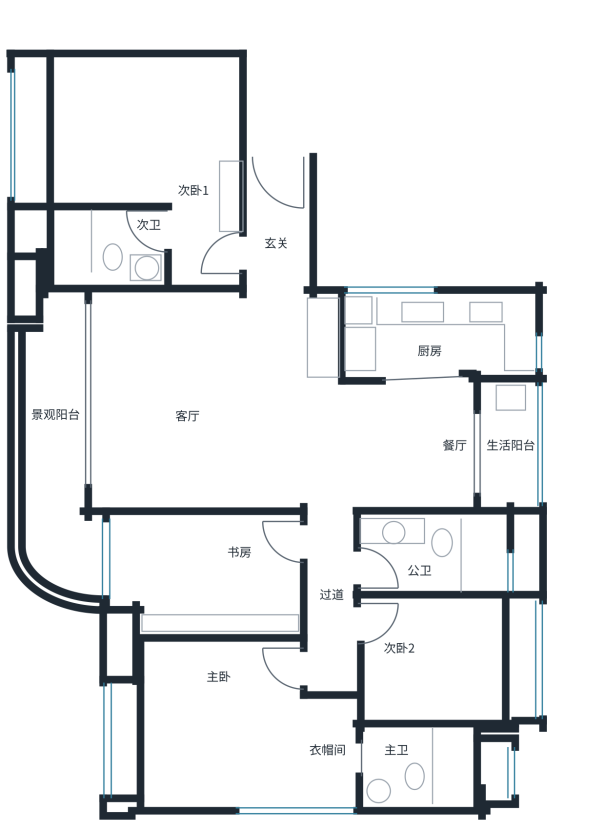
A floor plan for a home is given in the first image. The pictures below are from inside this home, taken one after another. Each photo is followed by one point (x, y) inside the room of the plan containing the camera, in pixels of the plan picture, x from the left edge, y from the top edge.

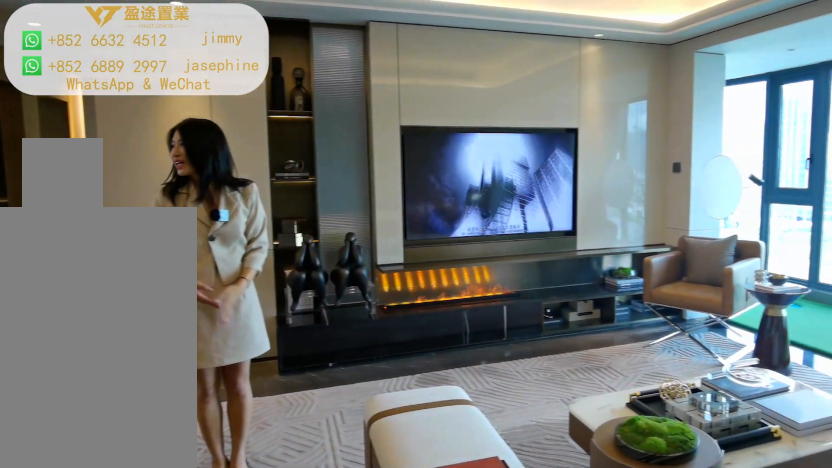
(199, 407)
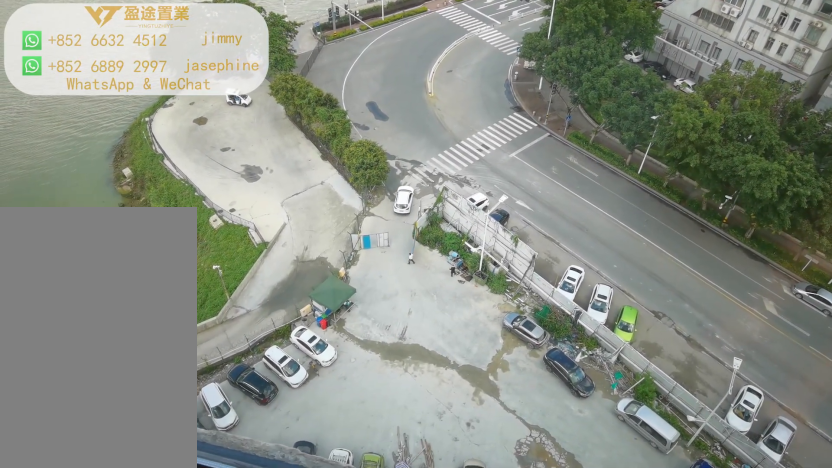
(50, 451)
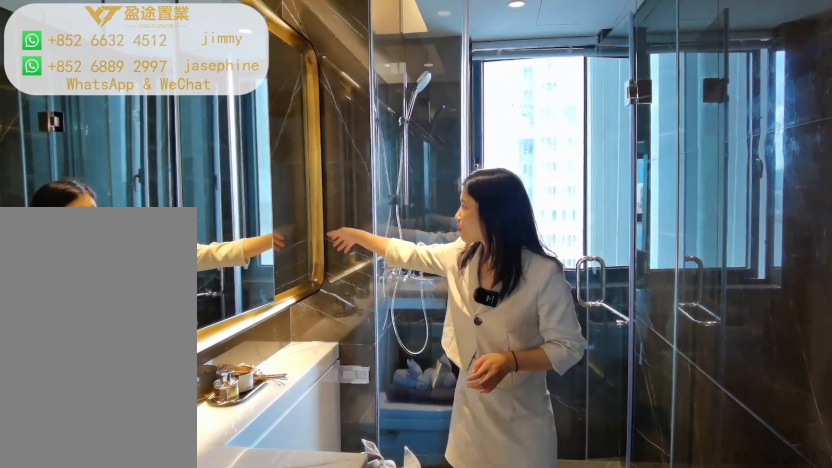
(434, 557)
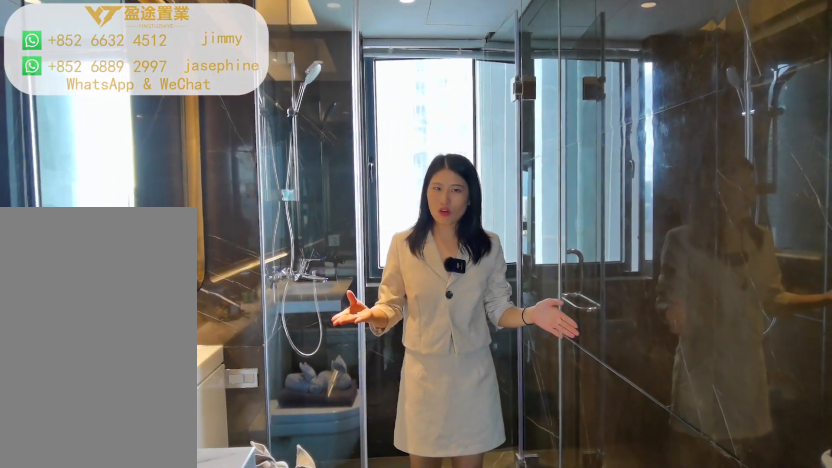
(434, 557)
